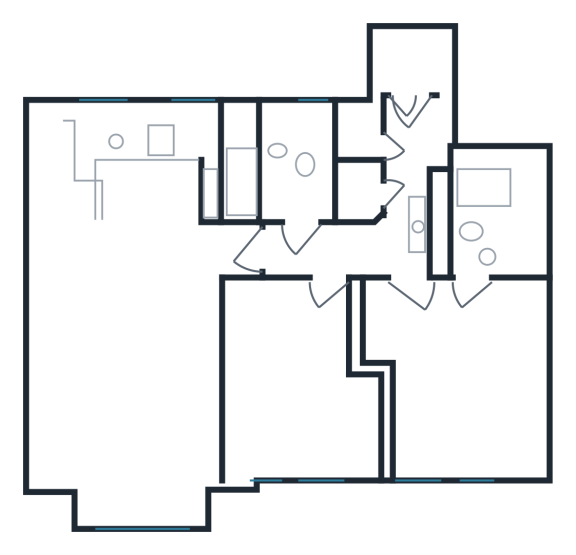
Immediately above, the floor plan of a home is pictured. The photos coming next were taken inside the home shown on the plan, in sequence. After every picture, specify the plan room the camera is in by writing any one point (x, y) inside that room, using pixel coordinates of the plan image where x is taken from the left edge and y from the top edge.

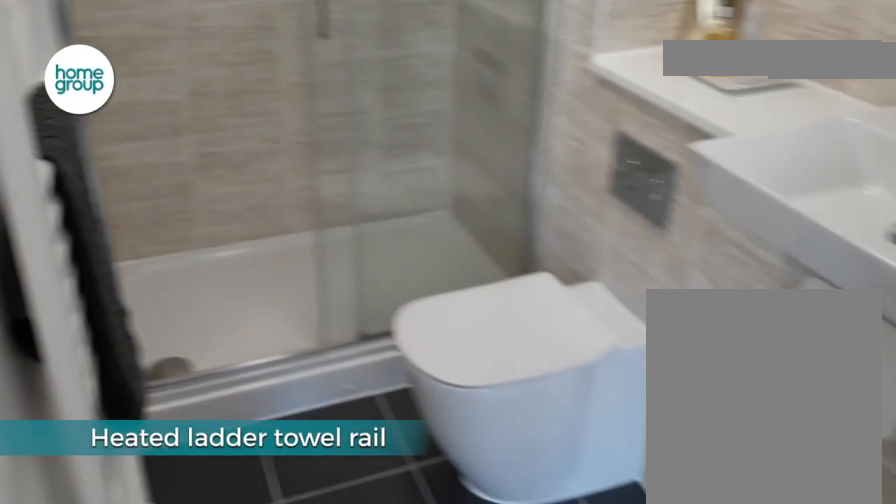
(491, 227)
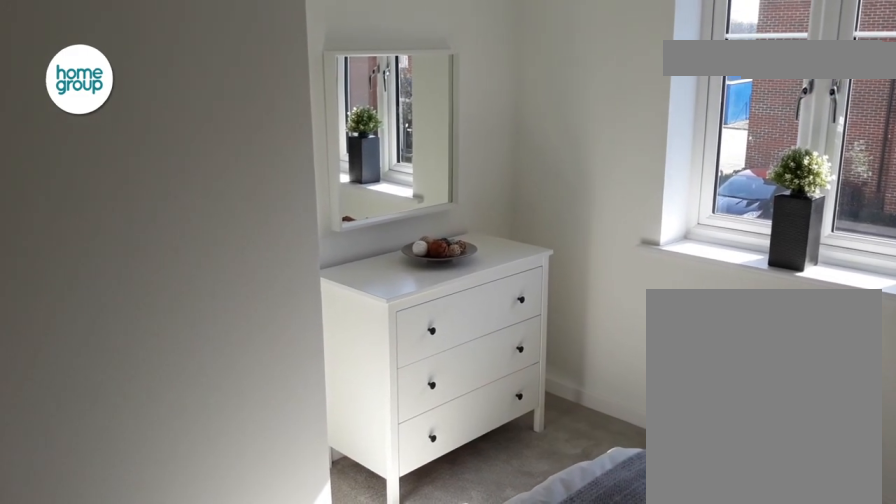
(299, 376)
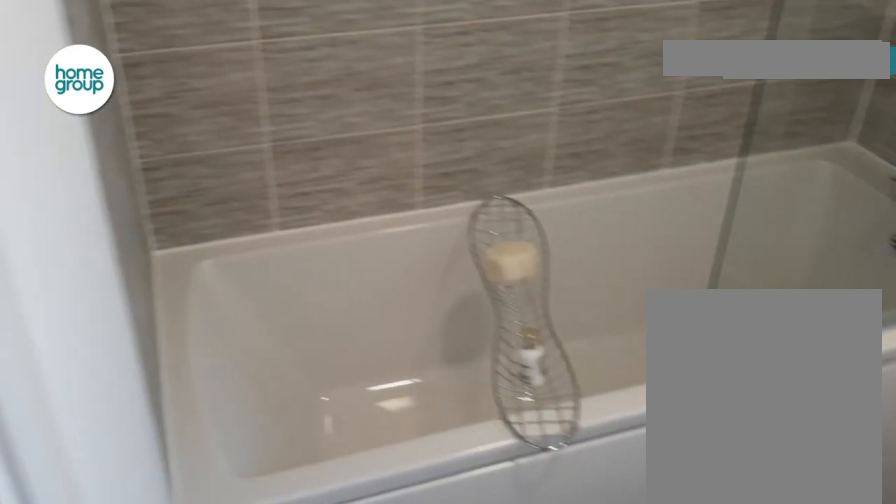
(280, 171)
